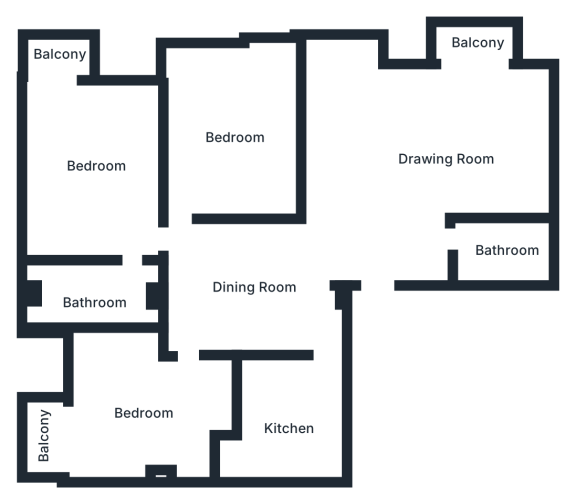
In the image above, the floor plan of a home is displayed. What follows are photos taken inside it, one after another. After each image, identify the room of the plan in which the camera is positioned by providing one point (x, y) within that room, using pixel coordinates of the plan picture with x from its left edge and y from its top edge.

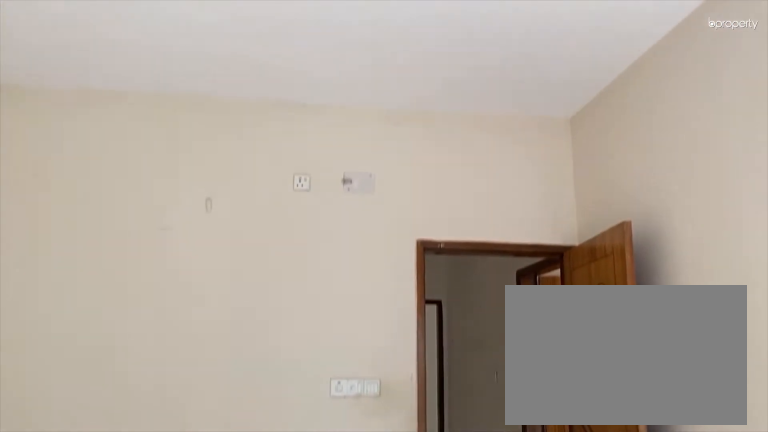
(238, 138)
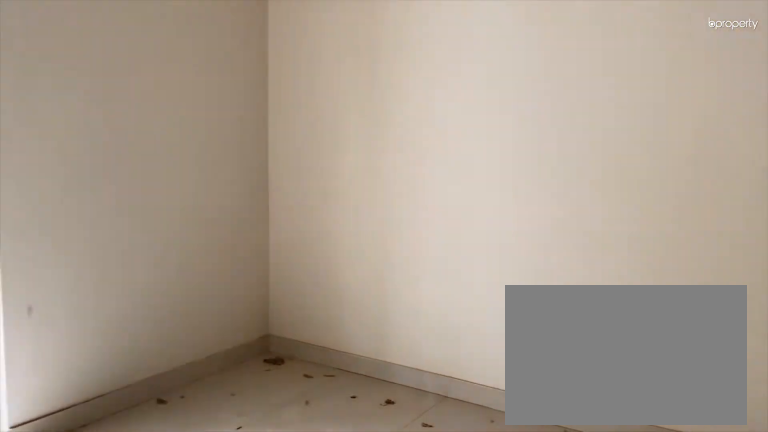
(101, 168)
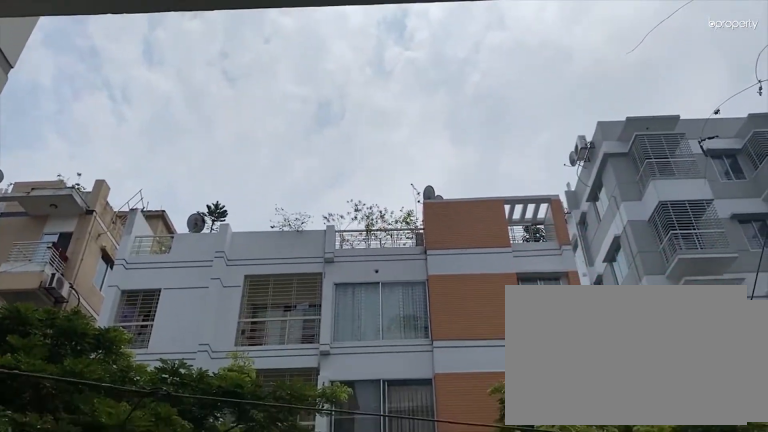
(55, 57)
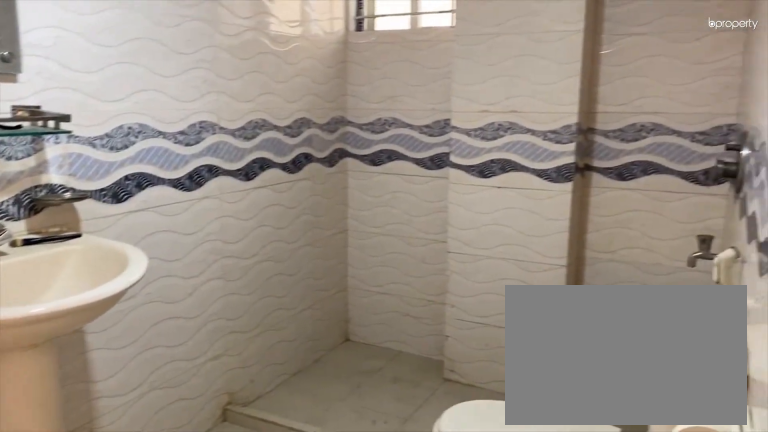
(96, 299)
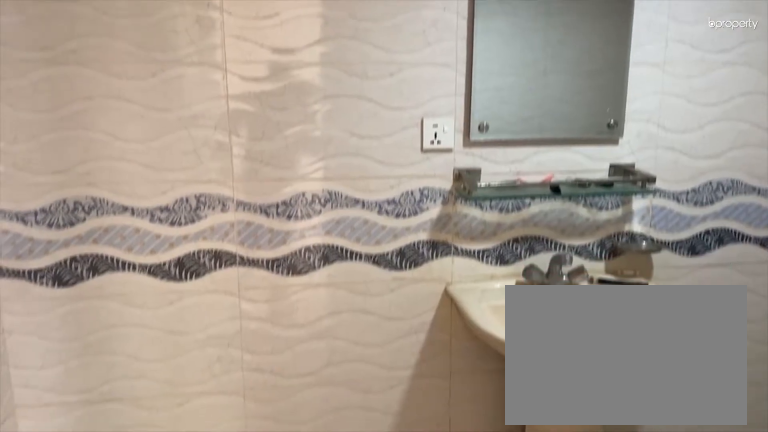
(96, 299)
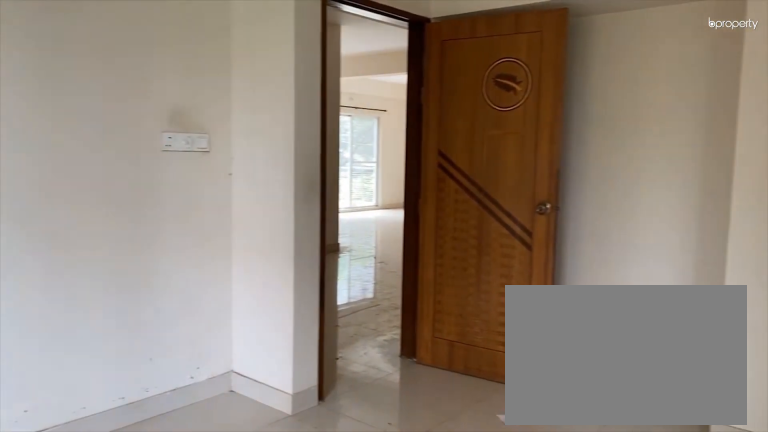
(149, 411)
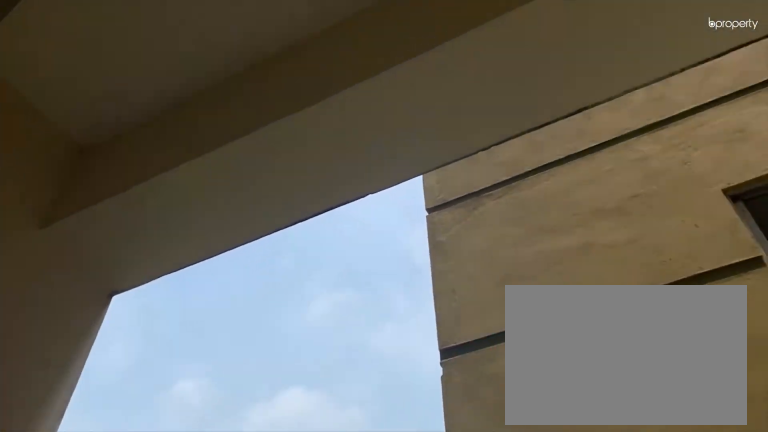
(46, 440)
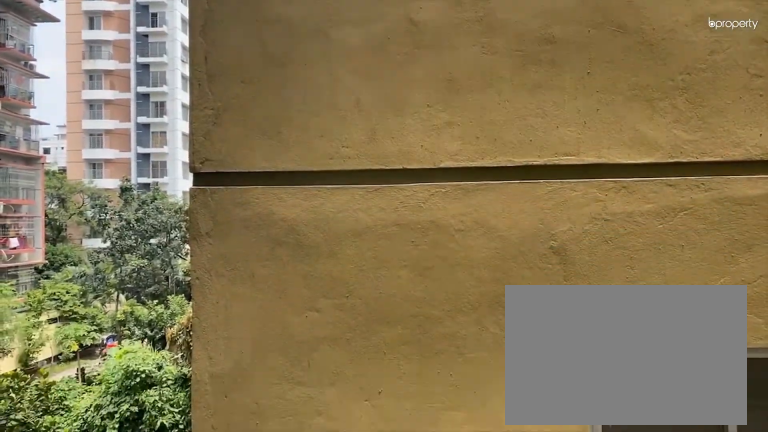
(46, 440)
